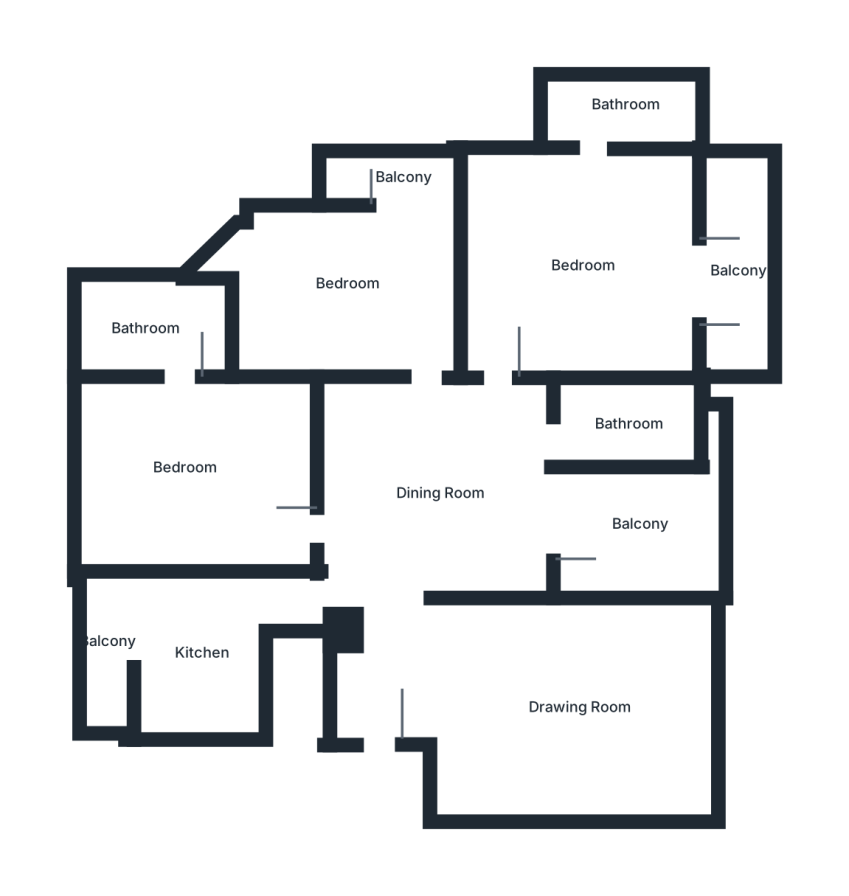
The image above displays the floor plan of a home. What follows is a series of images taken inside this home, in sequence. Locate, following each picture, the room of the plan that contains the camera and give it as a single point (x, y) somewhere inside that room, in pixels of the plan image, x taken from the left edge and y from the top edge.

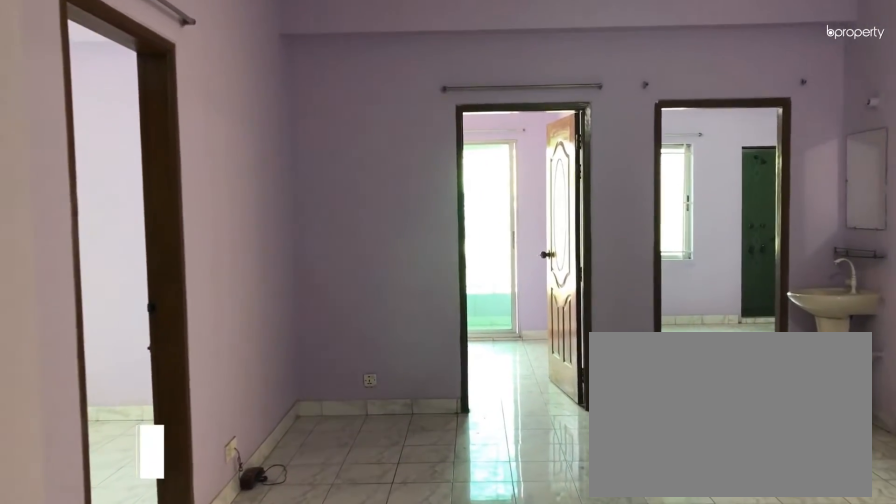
(443, 496)
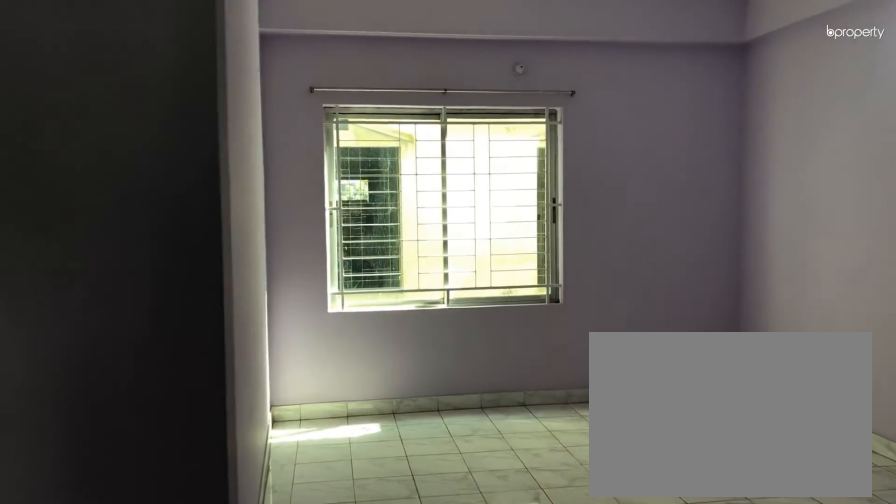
(577, 713)
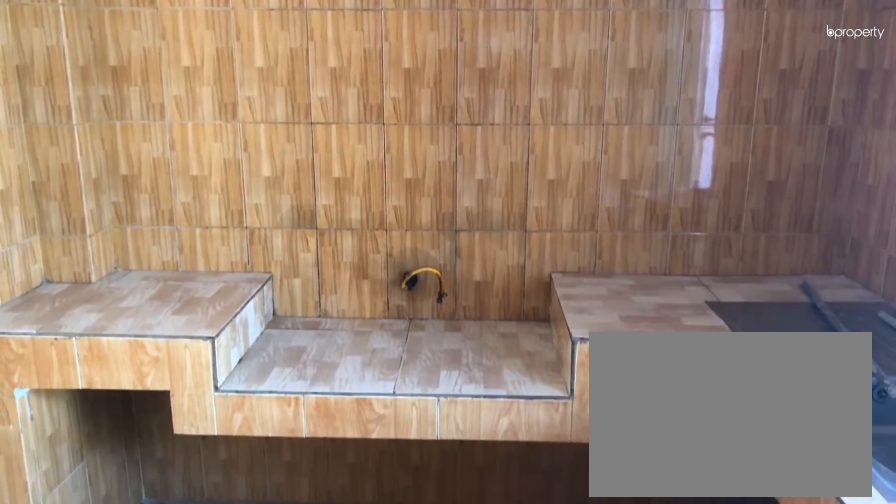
(196, 660)
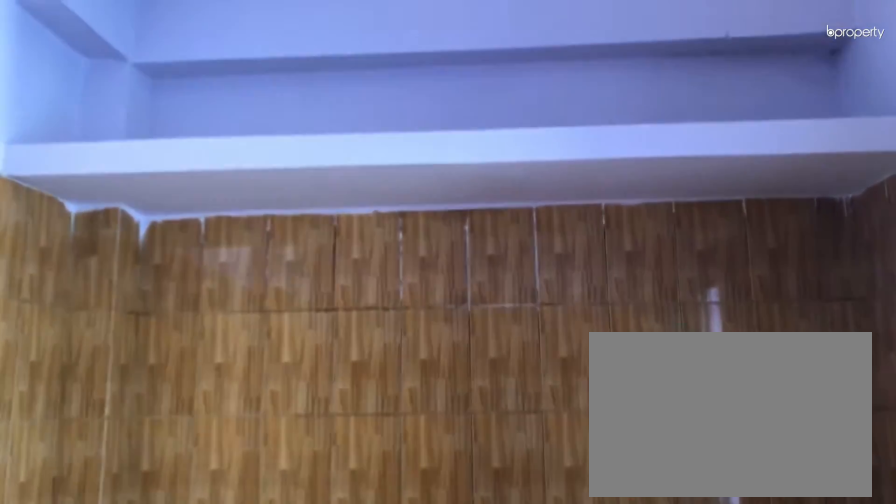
(196, 660)
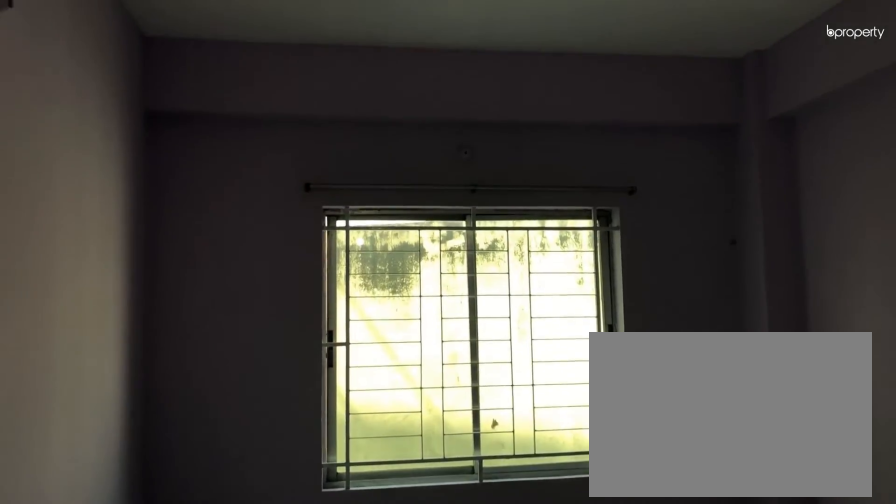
(185, 467)
